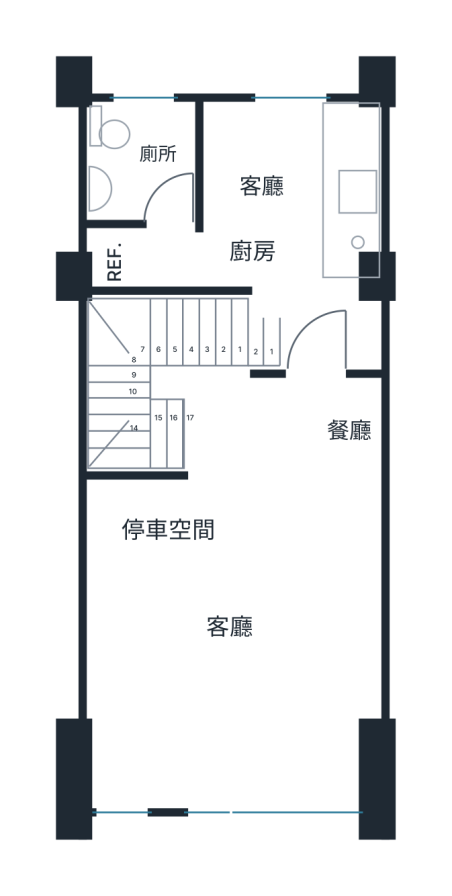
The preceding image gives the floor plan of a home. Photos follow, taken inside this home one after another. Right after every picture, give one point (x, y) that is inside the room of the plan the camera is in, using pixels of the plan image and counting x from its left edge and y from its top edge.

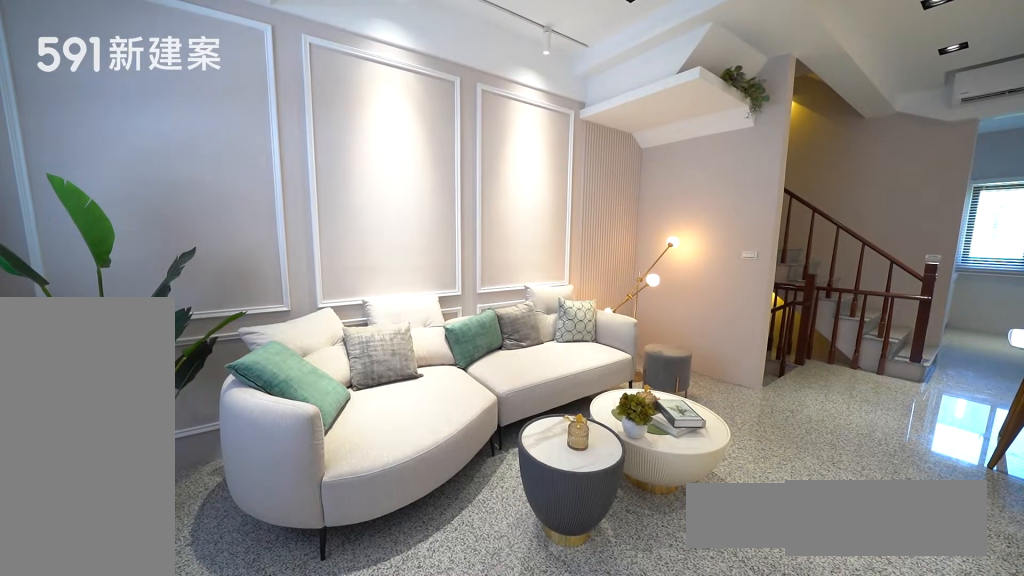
(238, 642)
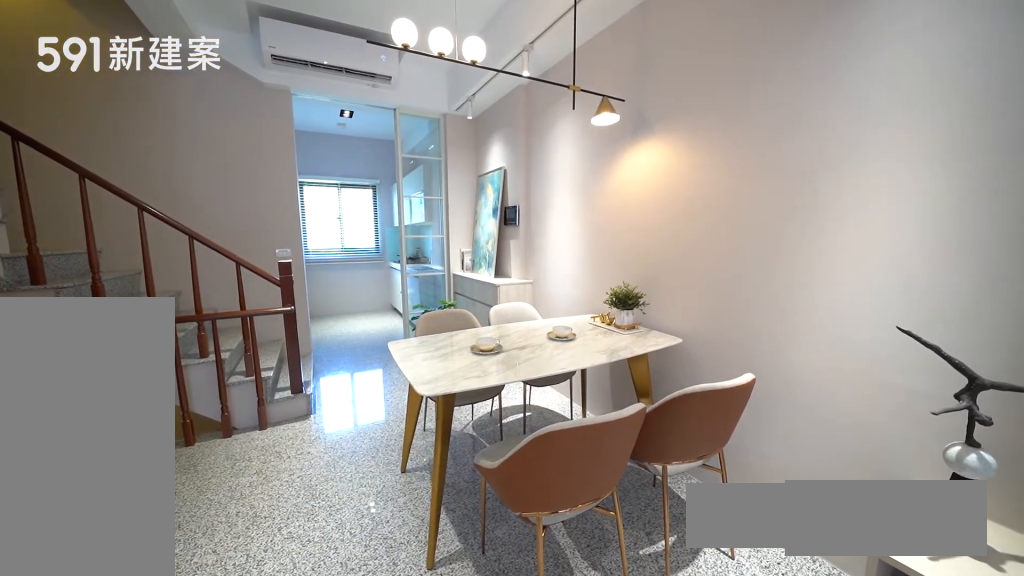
(322, 425)
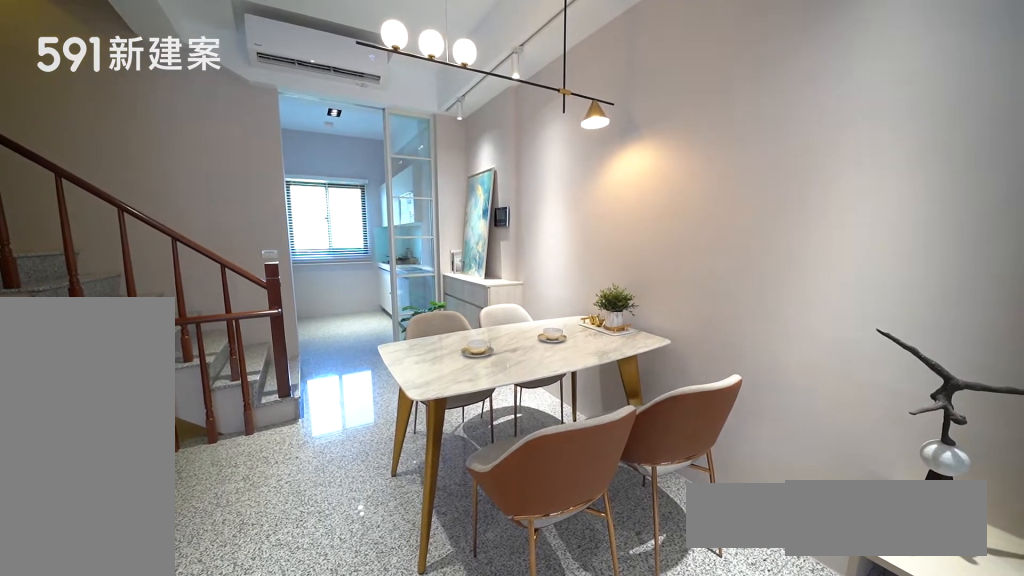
(322, 425)
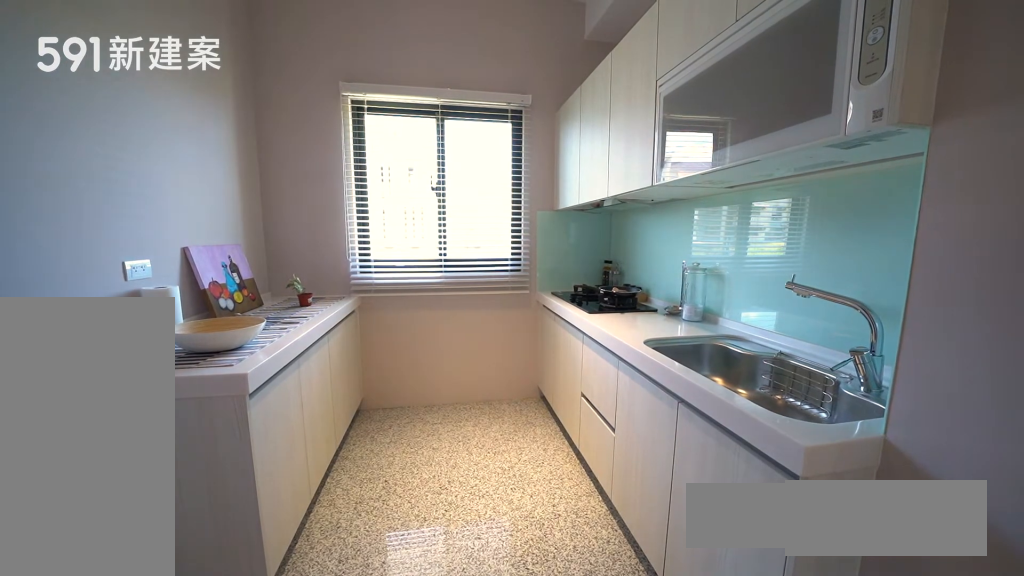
(294, 190)
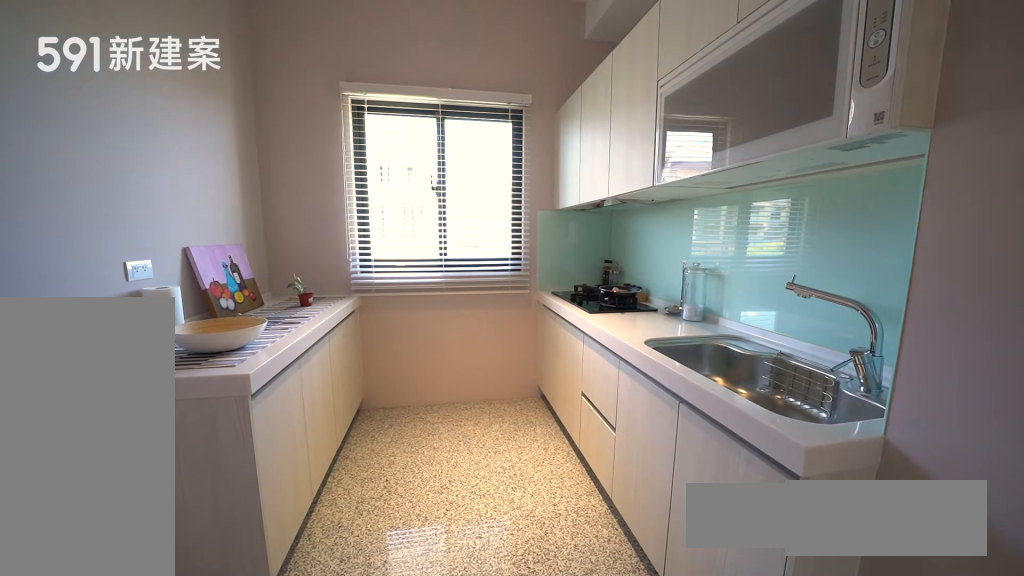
(294, 190)
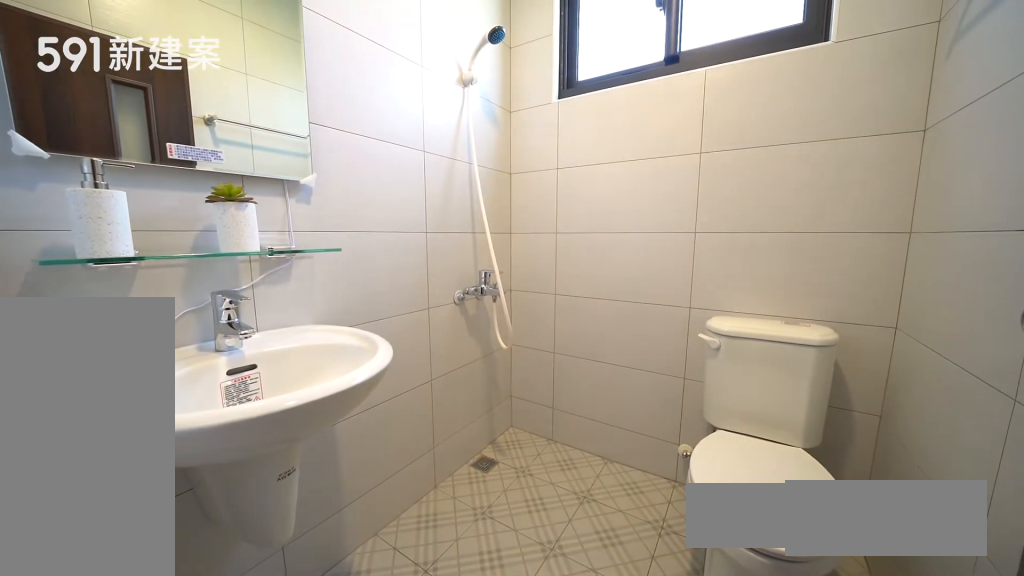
(144, 160)
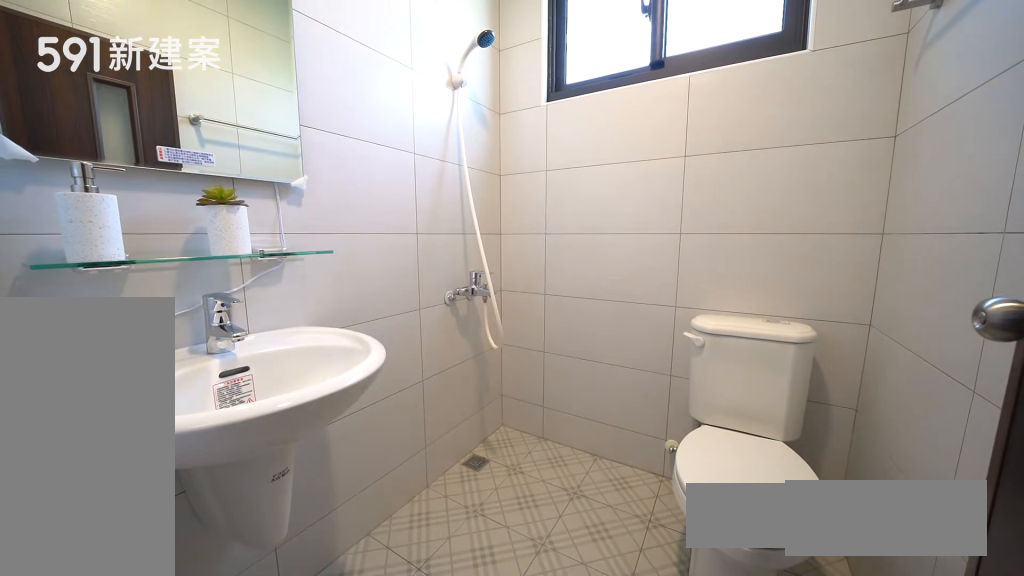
(144, 160)
